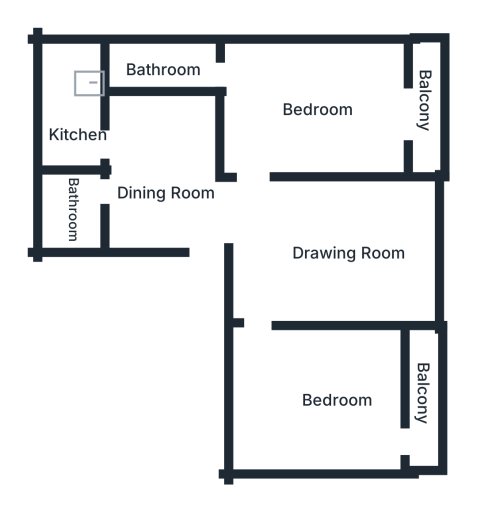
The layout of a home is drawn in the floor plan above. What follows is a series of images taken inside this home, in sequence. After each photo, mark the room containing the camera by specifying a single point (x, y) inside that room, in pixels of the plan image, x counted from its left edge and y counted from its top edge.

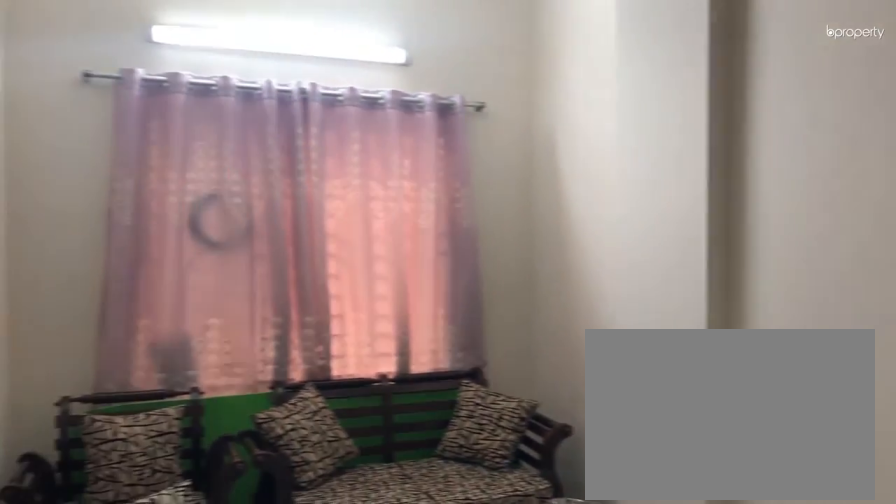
(353, 251)
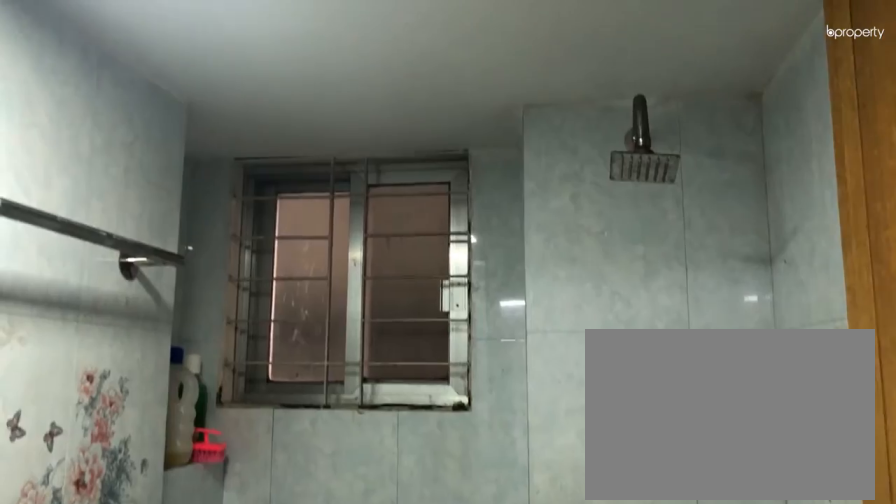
(75, 208)
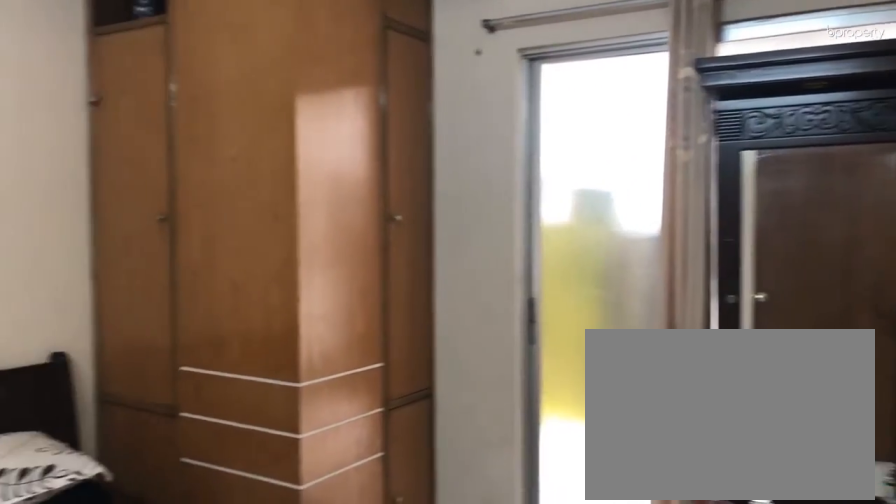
(321, 113)
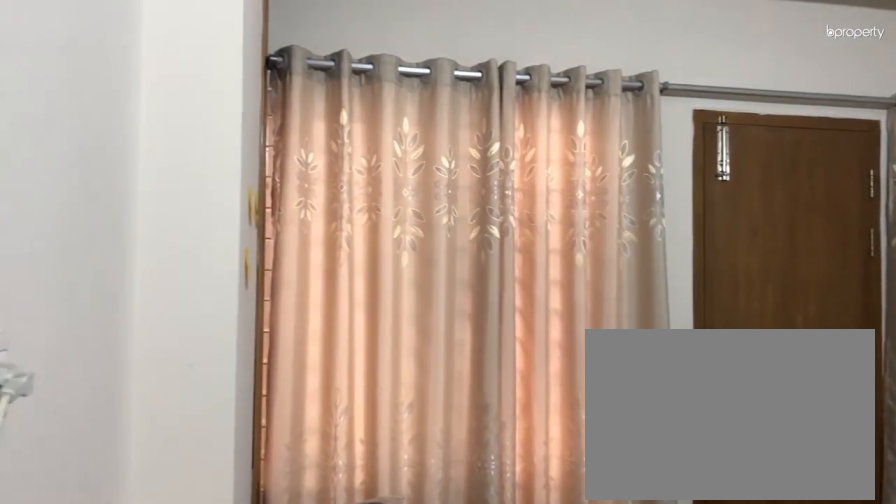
(339, 401)
